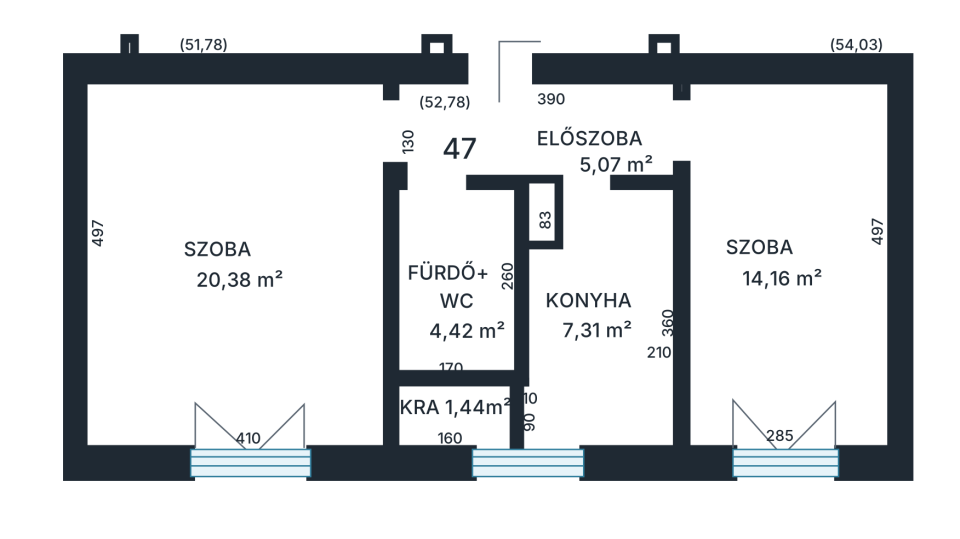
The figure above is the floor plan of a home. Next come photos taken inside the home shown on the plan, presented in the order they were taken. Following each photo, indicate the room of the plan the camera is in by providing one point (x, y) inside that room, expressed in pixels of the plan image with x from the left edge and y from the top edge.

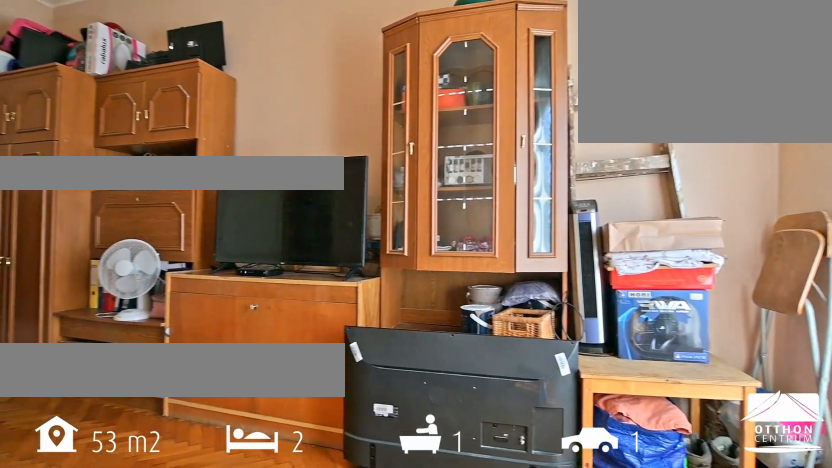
(790, 308)
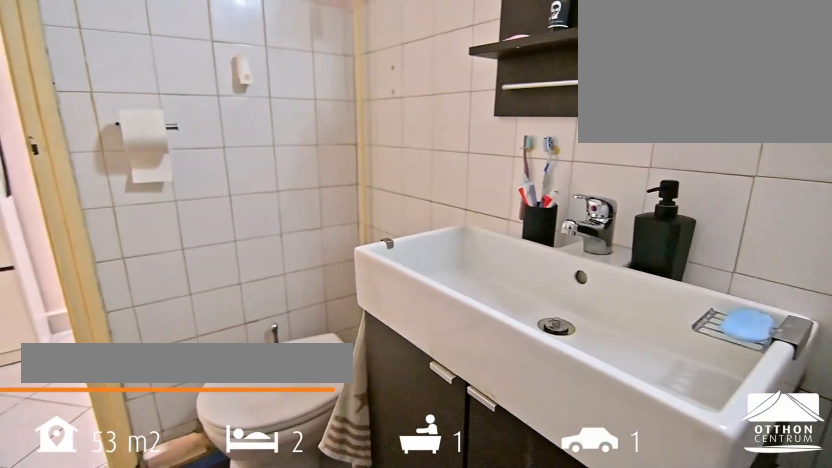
(461, 238)
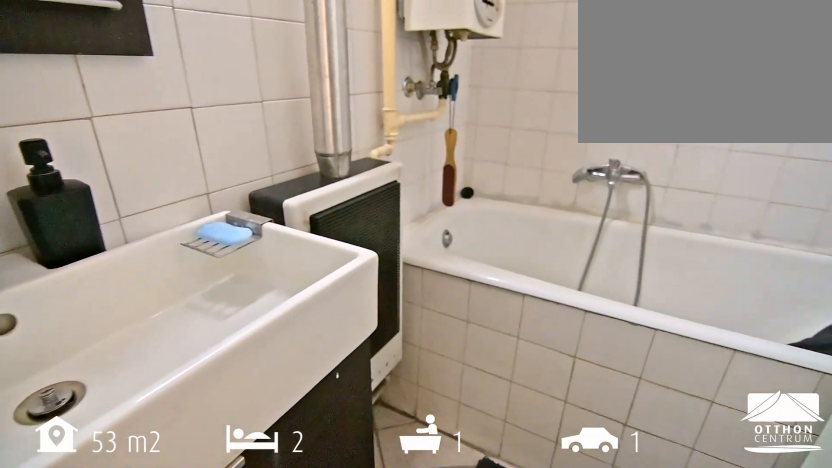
(461, 238)
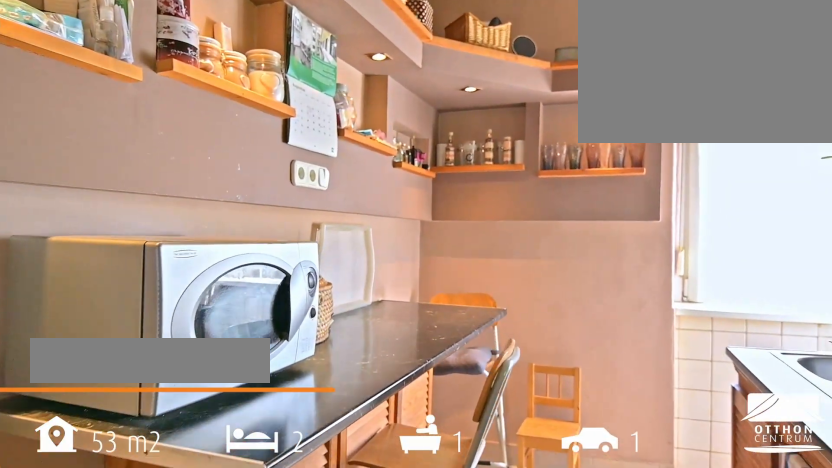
(588, 374)
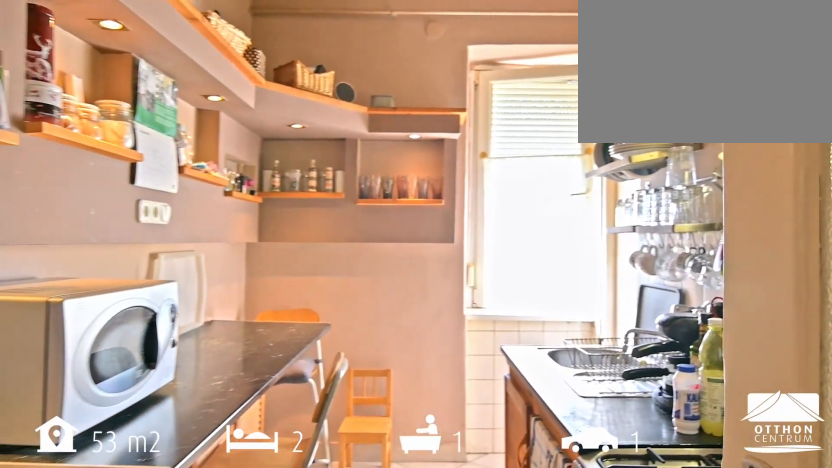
(588, 374)
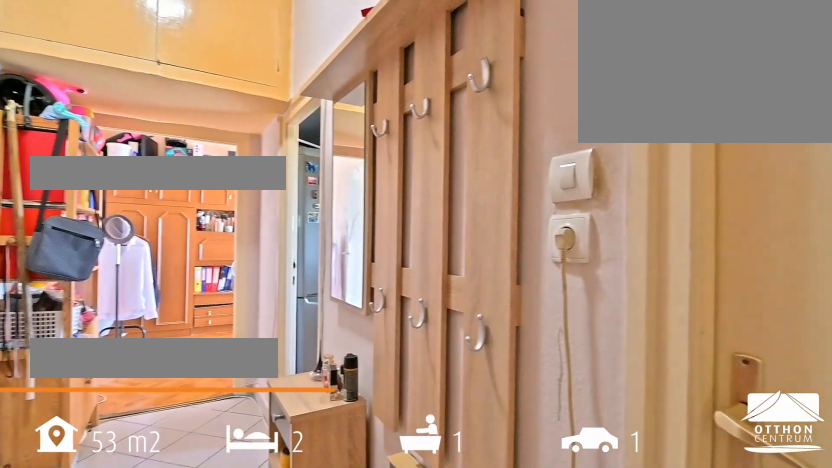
(570, 153)
